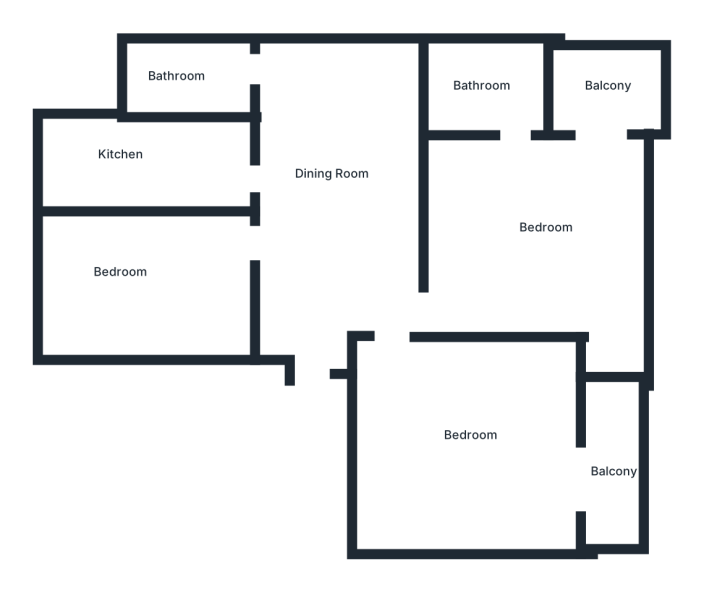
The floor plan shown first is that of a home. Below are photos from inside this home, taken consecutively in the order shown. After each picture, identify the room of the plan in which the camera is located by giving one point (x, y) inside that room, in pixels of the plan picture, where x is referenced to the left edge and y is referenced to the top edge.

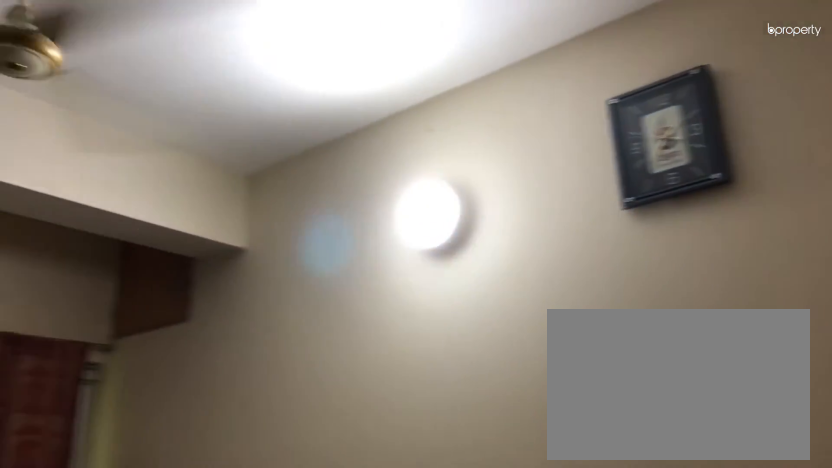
(345, 189)
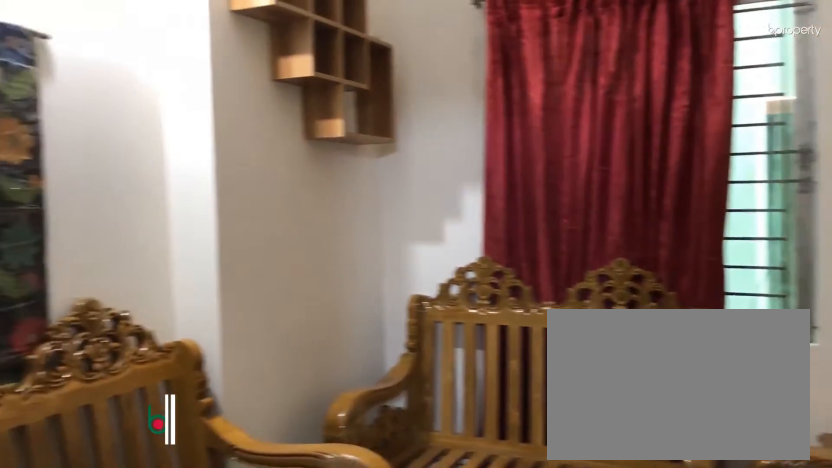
(148, 273)
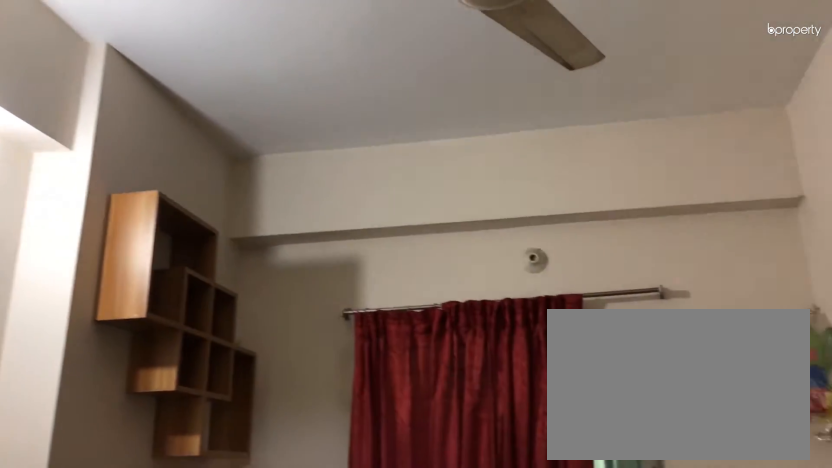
(155, 271)
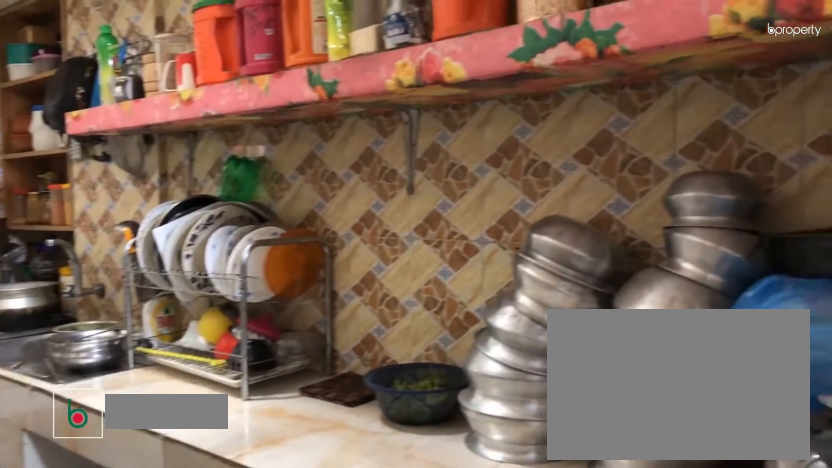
(156, 166)
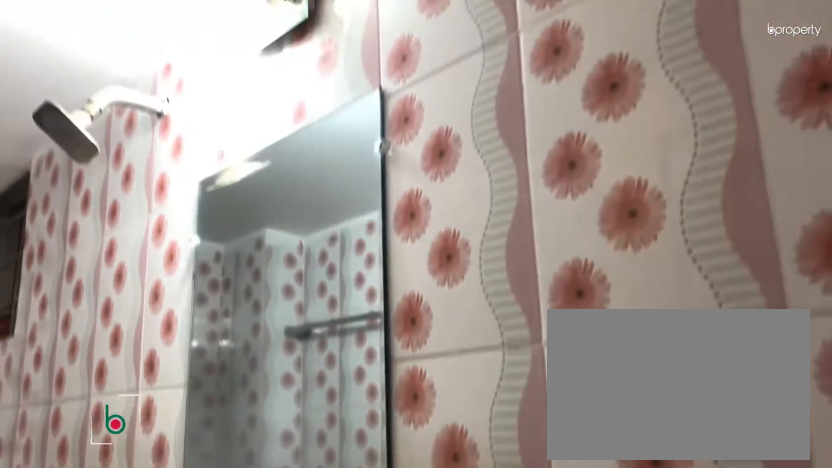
(200, 76)
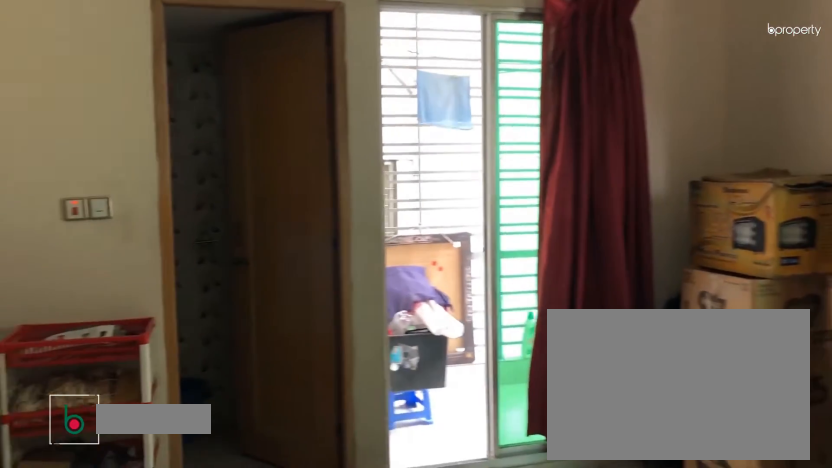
(541, 254)
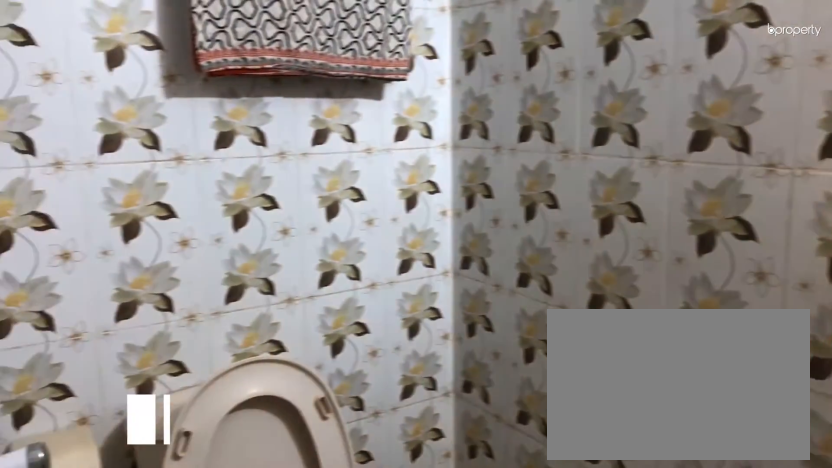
(492, 96)
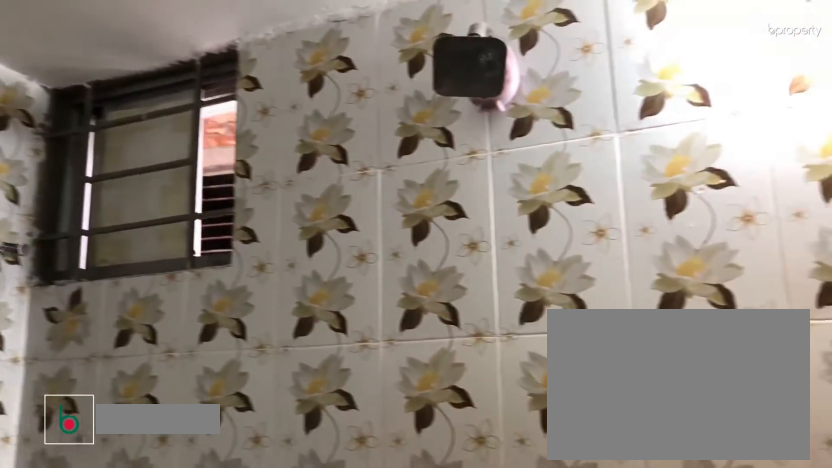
(492, 96)
